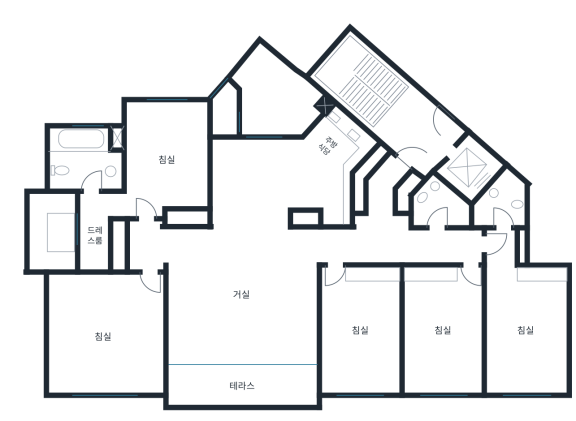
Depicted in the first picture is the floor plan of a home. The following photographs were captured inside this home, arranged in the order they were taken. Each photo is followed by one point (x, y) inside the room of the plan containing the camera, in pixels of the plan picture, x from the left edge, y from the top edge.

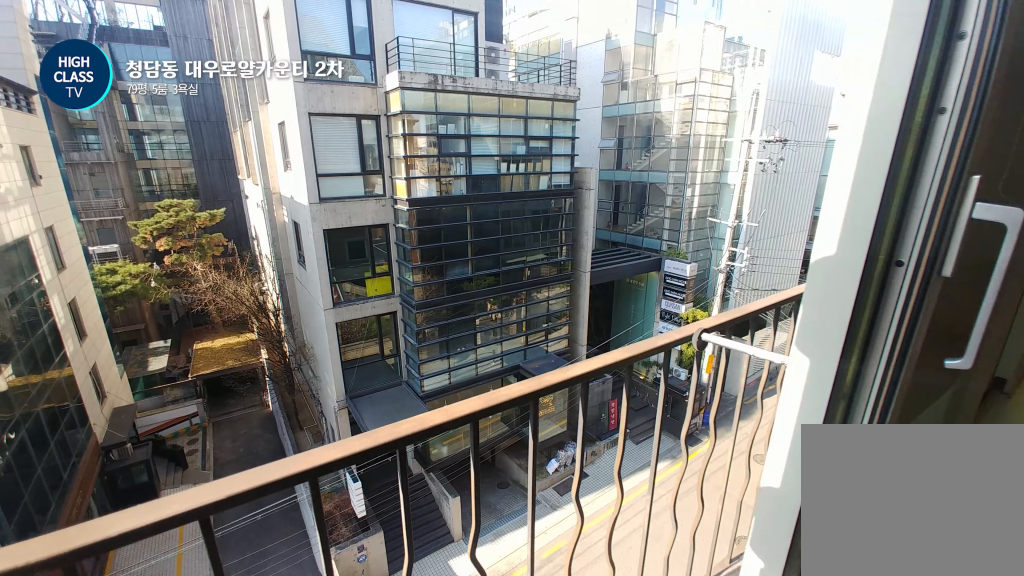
(242, 302)
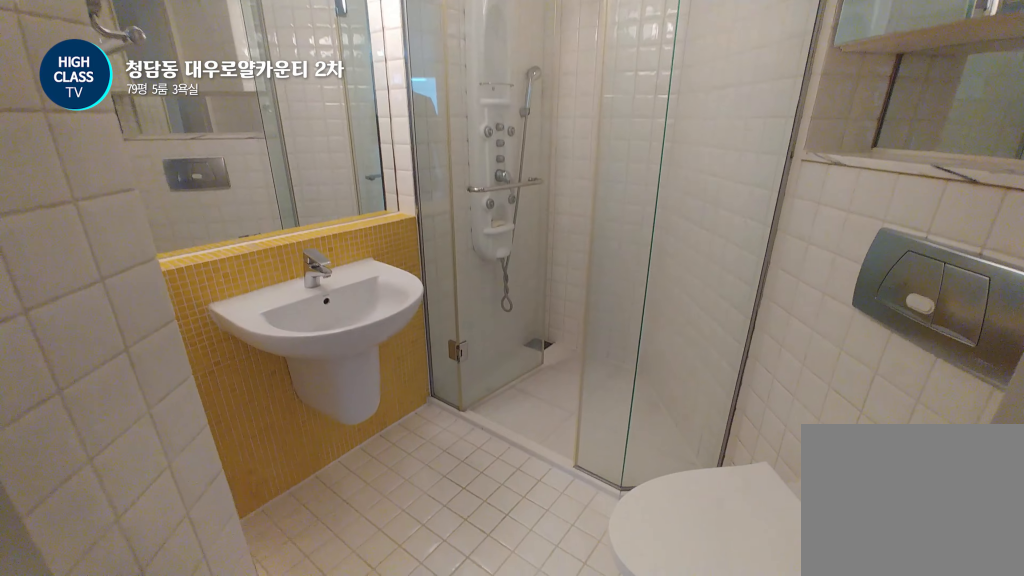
(501, 202)
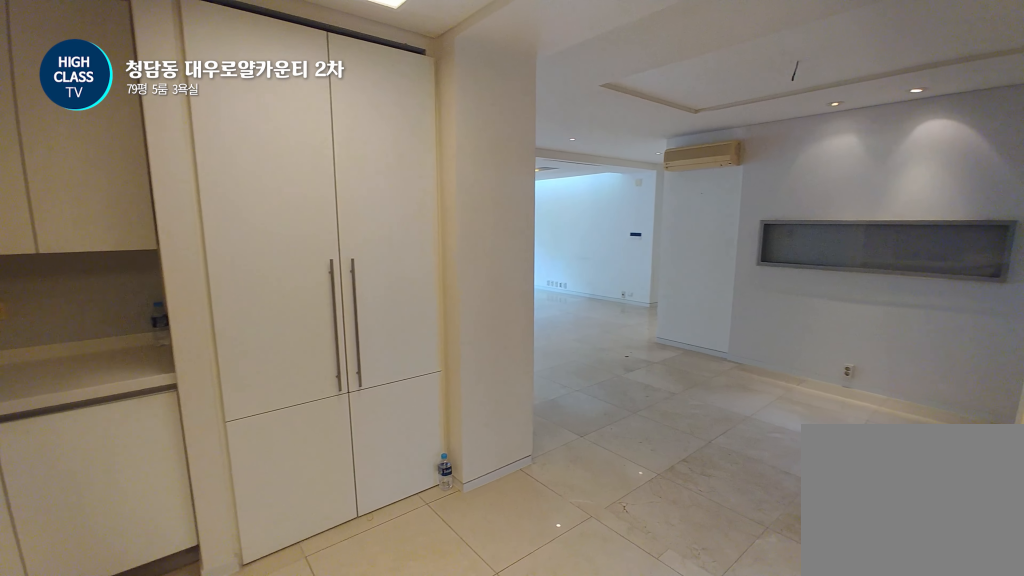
(289, 176)
